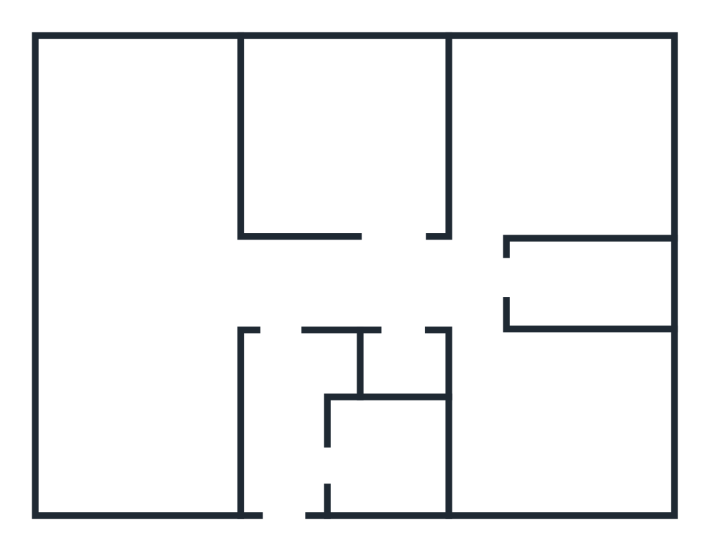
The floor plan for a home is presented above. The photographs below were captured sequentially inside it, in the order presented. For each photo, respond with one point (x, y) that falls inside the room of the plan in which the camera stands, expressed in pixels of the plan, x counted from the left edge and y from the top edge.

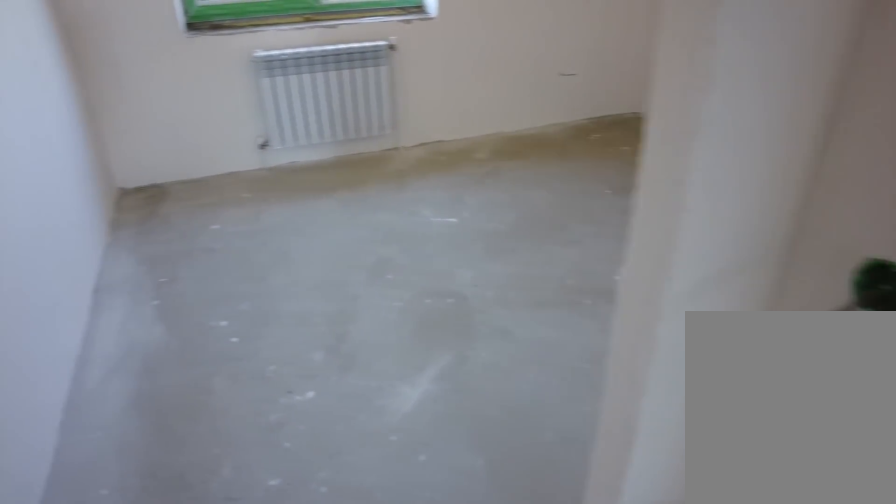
(477, 290)
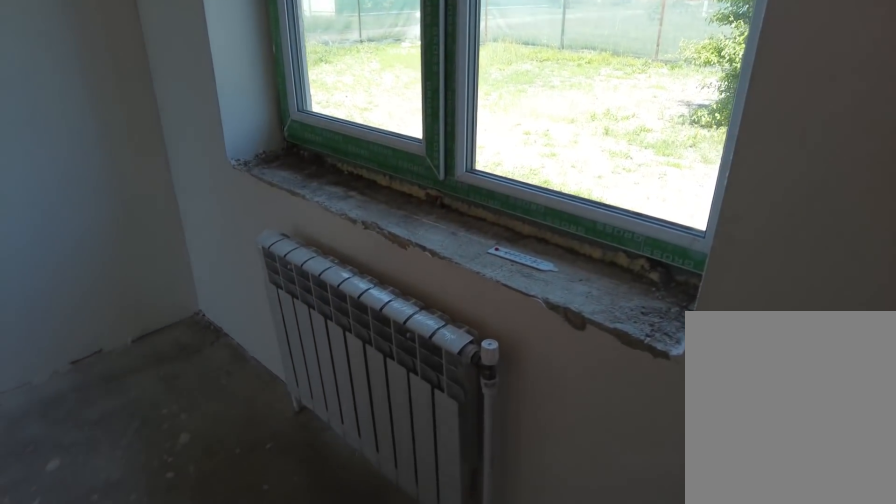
(494, 195)
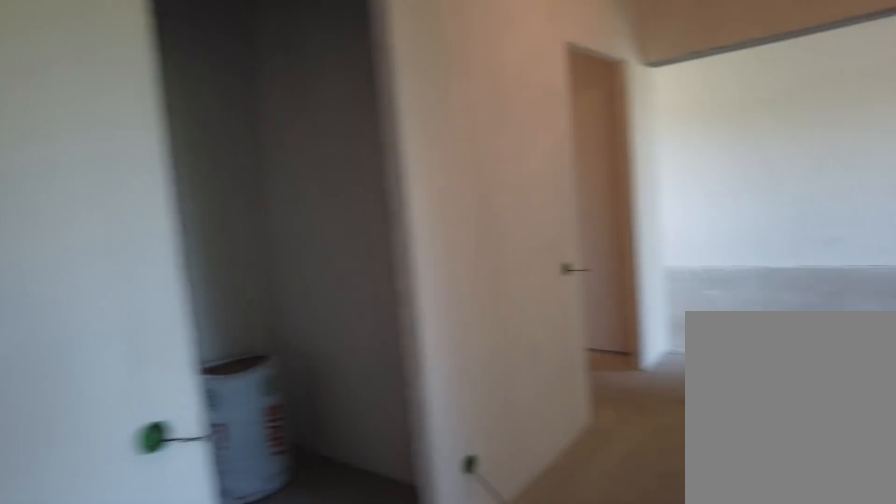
(468, 280)
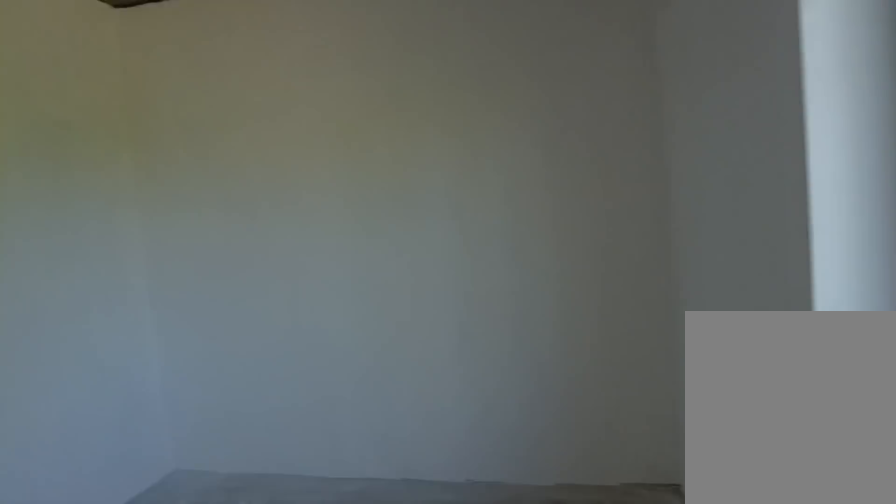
(393, 202)
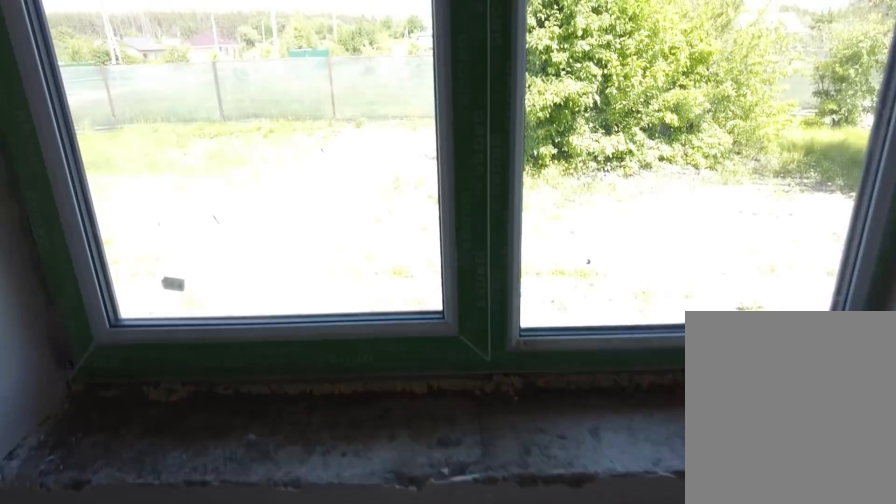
(393, 202)
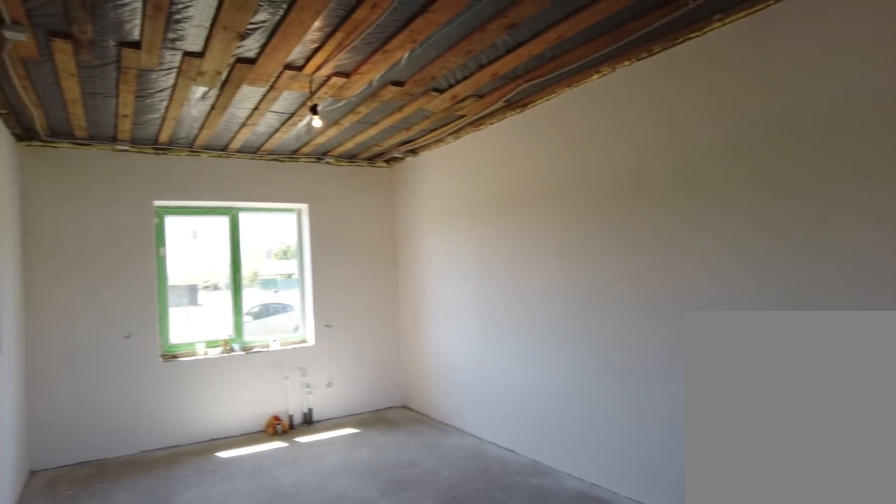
(156, 294)
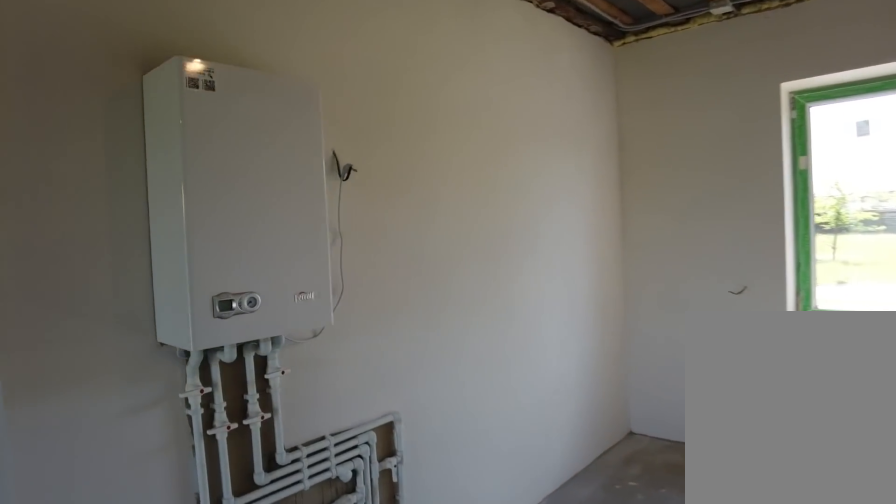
(156, 294)
